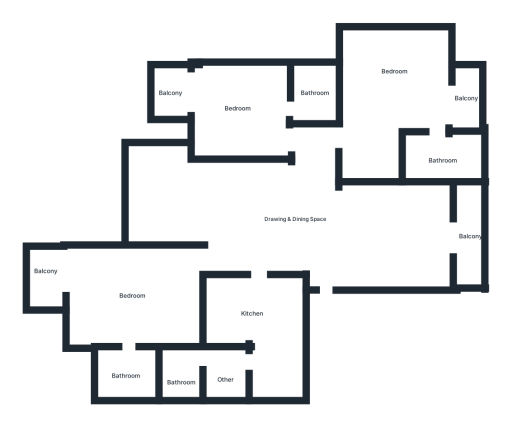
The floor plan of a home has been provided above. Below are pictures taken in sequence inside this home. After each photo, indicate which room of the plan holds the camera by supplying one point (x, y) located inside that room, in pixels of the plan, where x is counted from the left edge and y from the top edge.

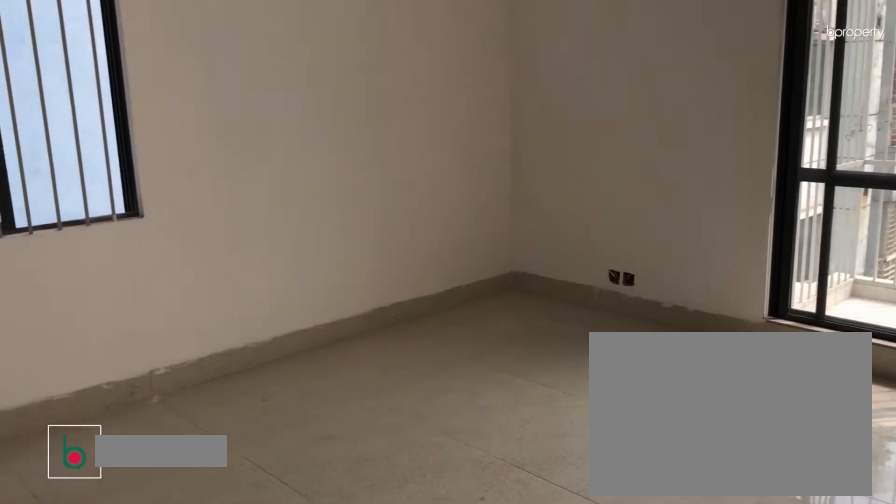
(386, 71)
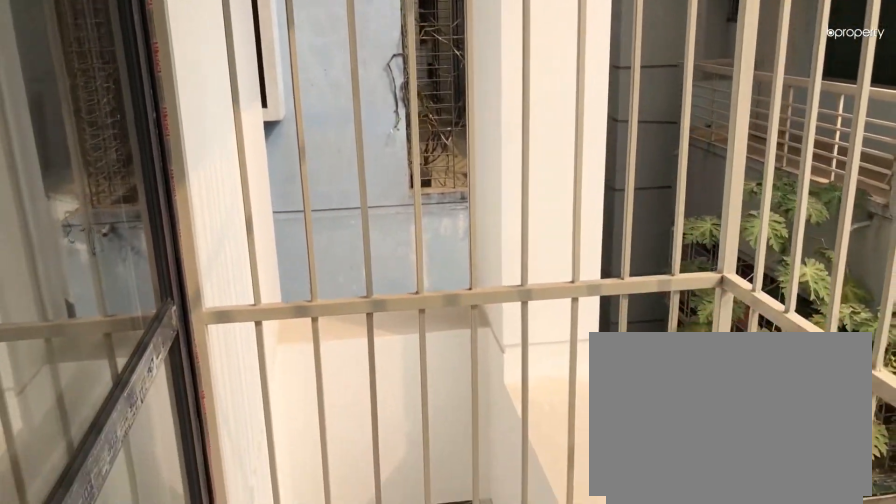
(469, 102)
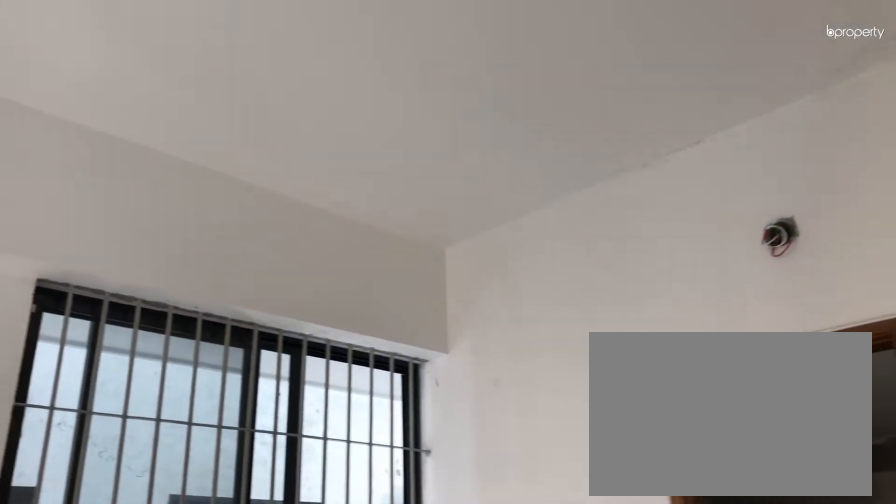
(236, 116)
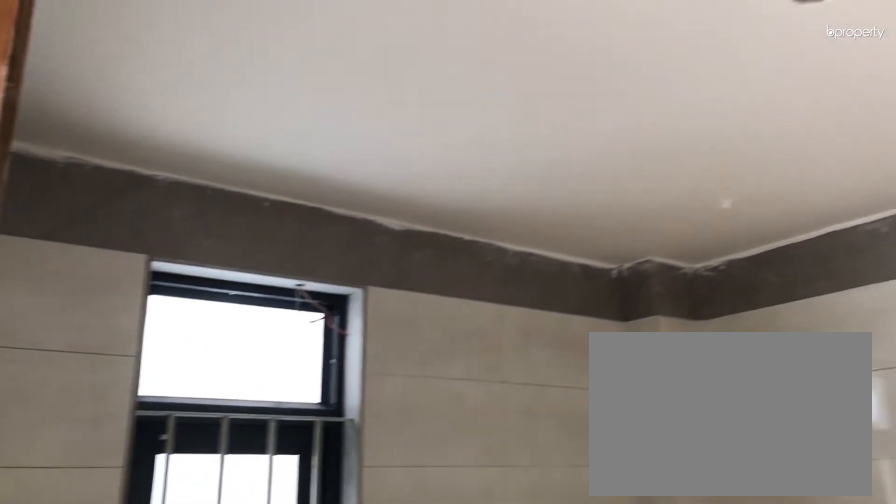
(318, 93)
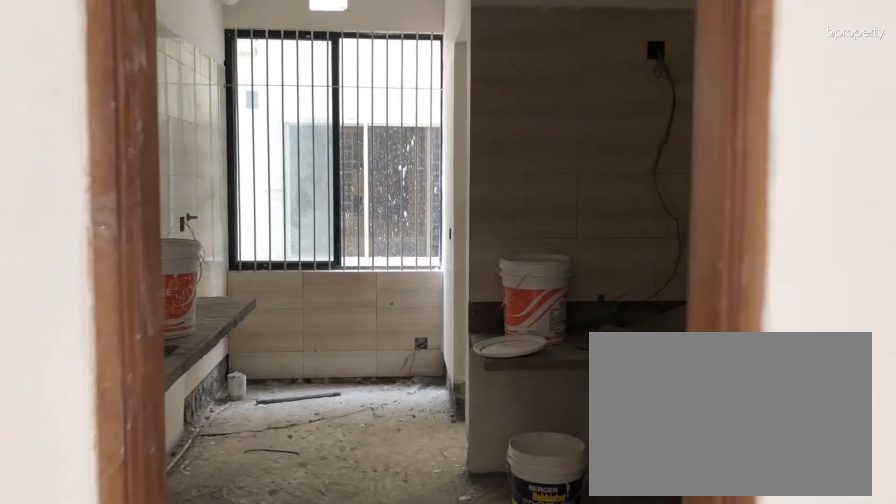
(258, 275)
